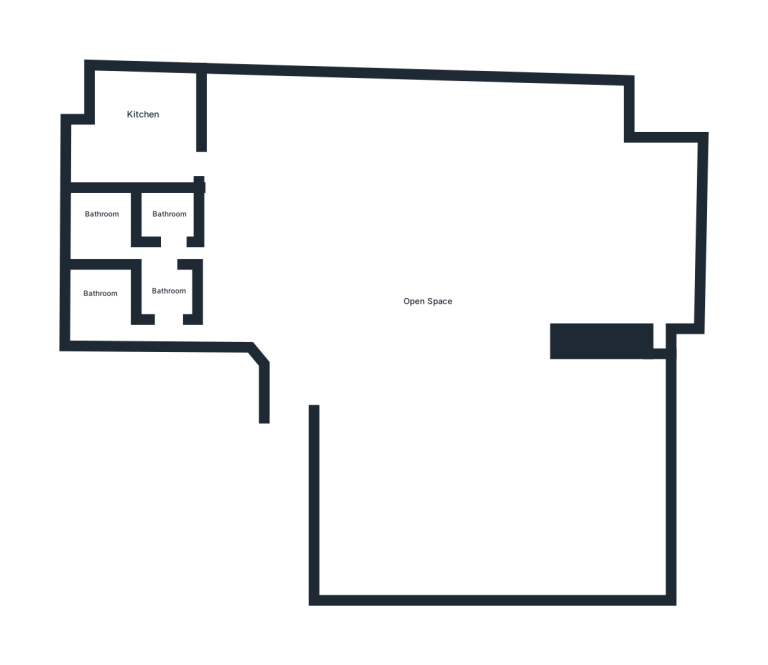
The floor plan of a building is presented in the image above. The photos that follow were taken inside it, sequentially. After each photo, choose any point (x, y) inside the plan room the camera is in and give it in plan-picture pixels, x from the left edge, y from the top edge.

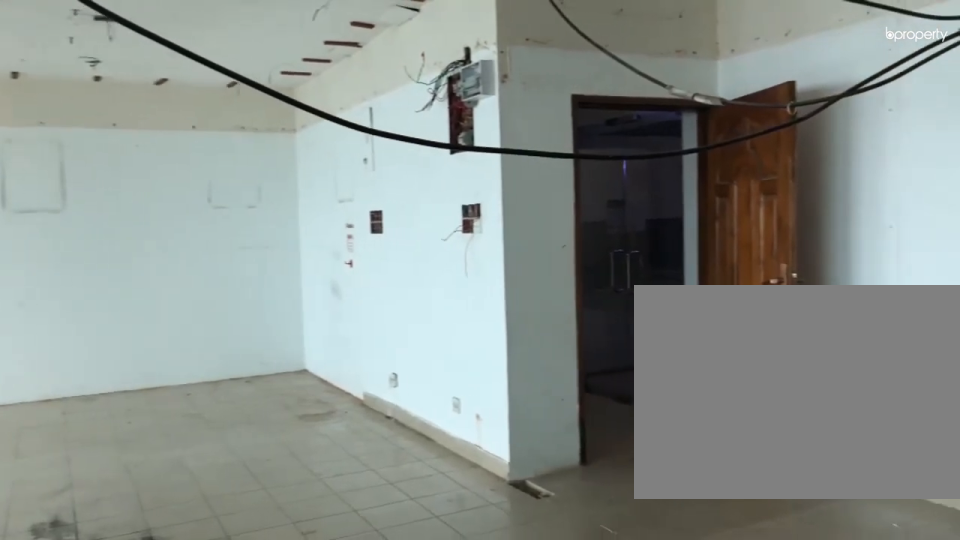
(407, 272)
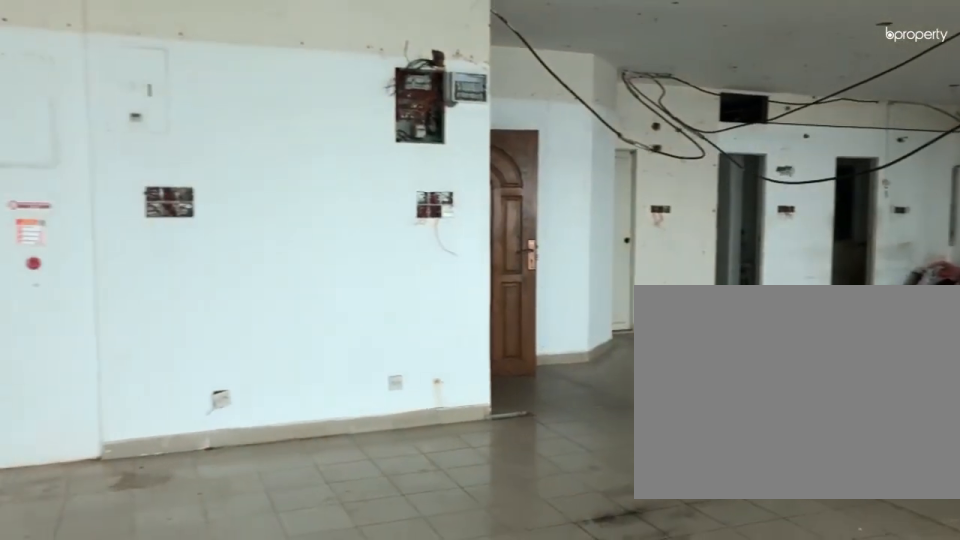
(406, 274)
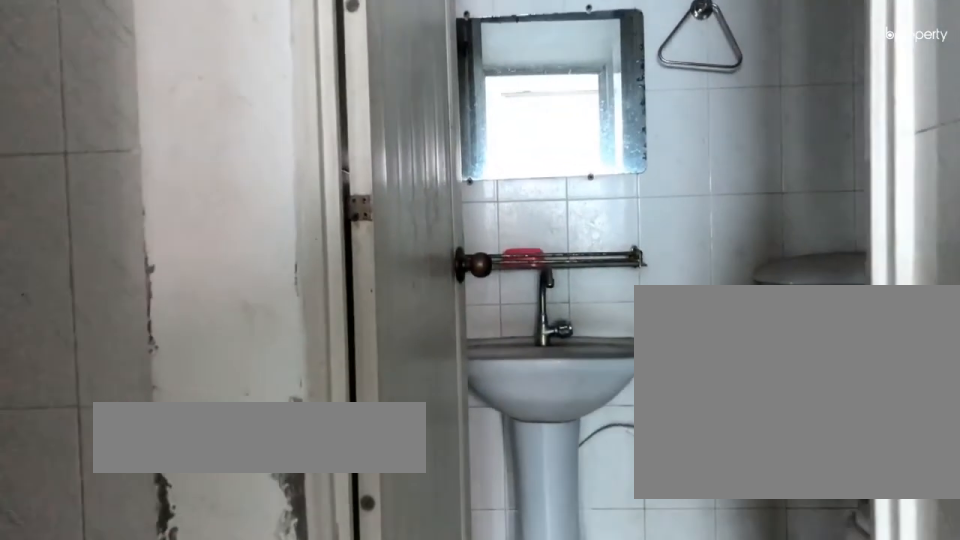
(173, 251)
